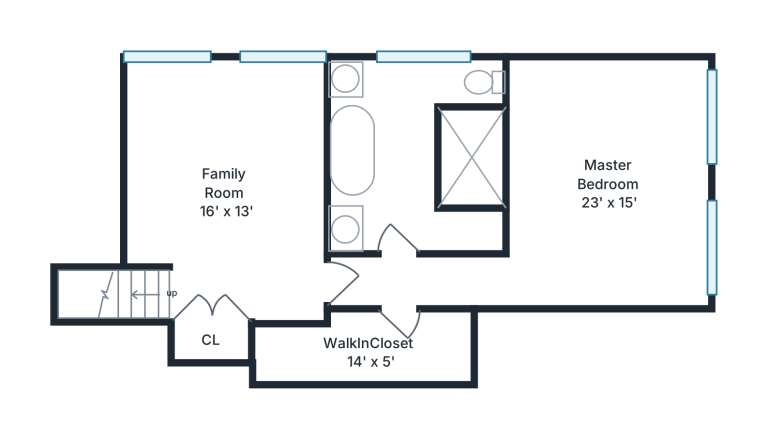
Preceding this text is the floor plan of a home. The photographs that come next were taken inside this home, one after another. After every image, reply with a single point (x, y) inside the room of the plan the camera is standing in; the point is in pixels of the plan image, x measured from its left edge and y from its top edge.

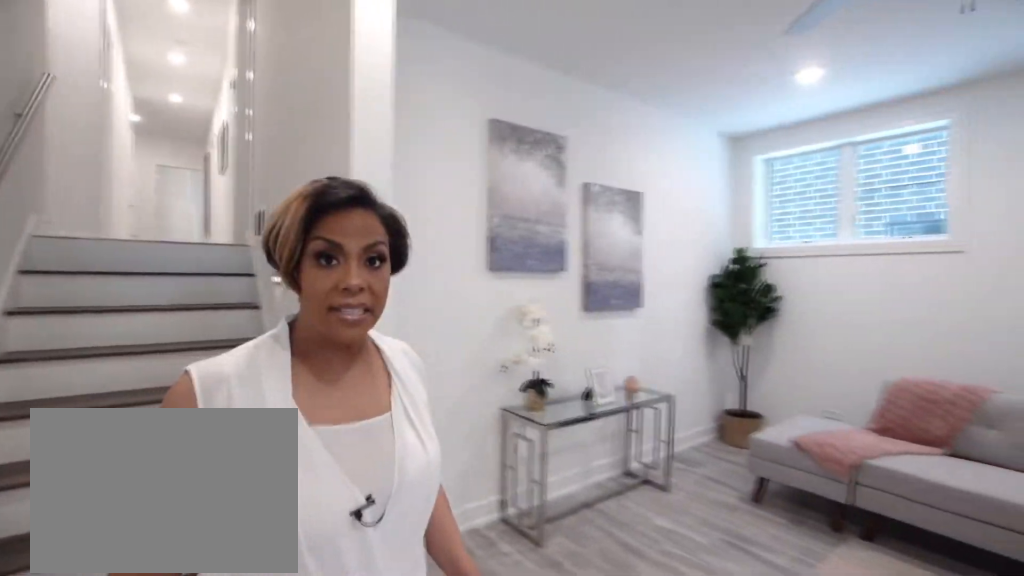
(227, 185)
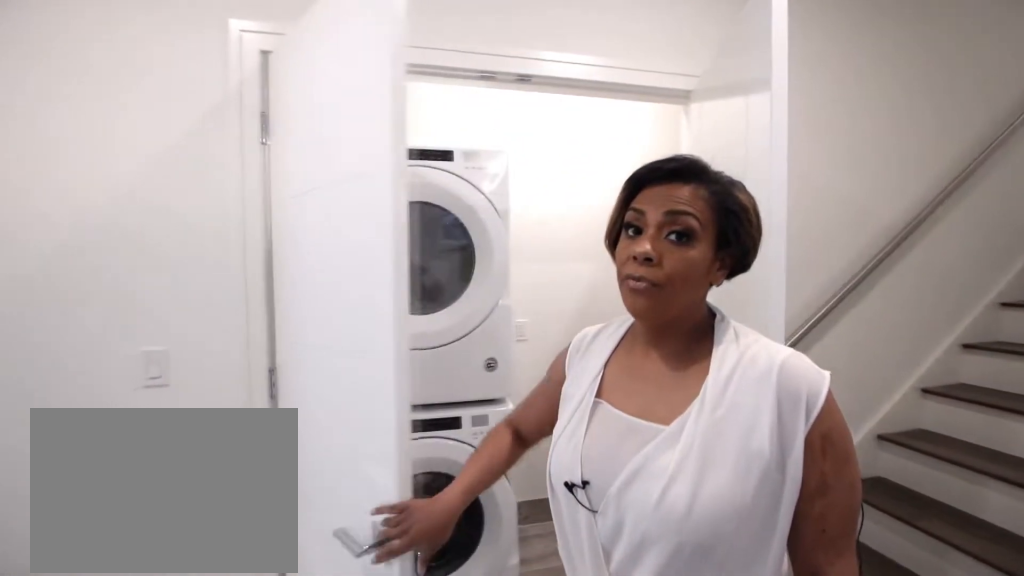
(227, 185)
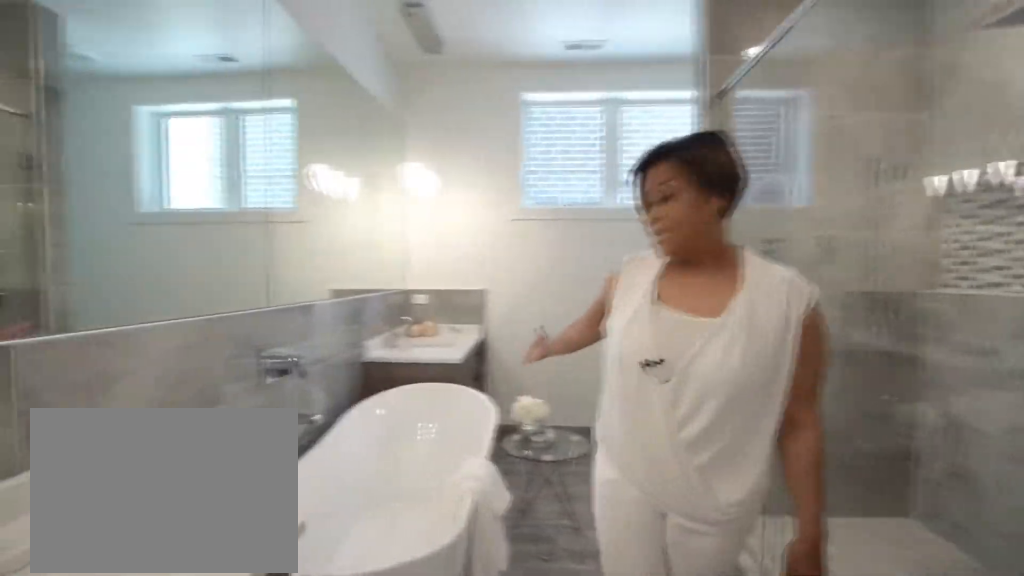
(417, 157)
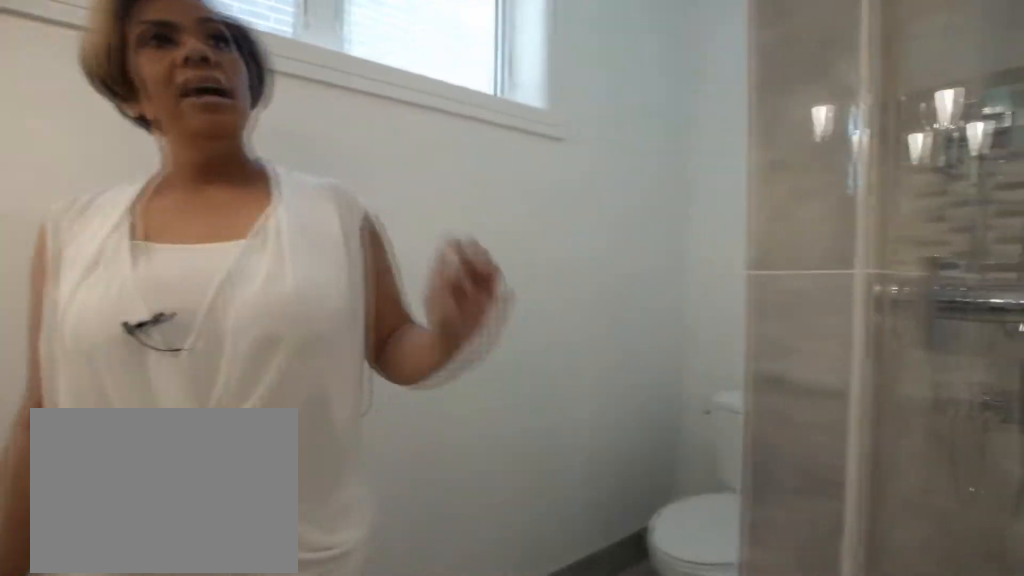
(417, 157)
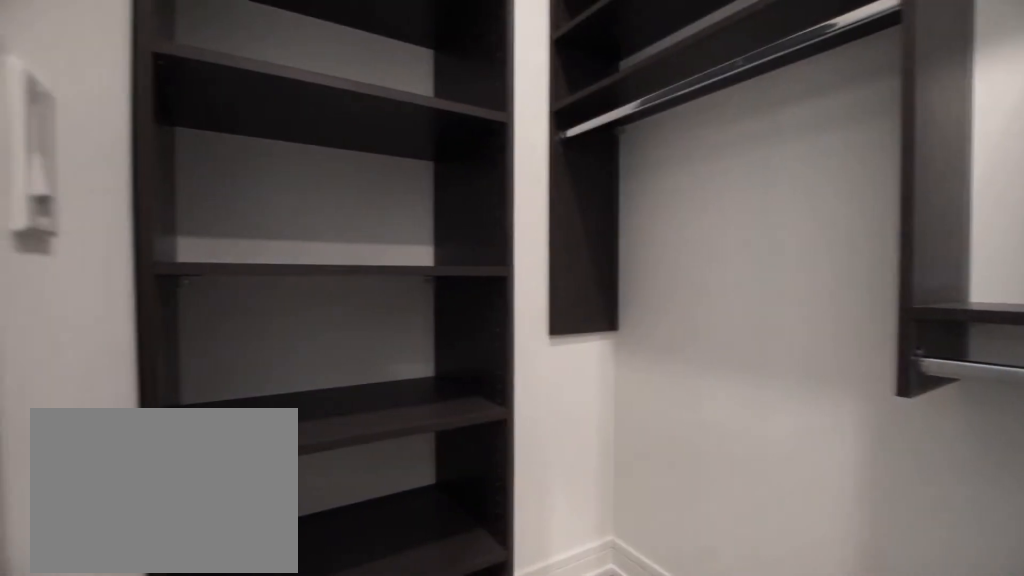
(367, 349)
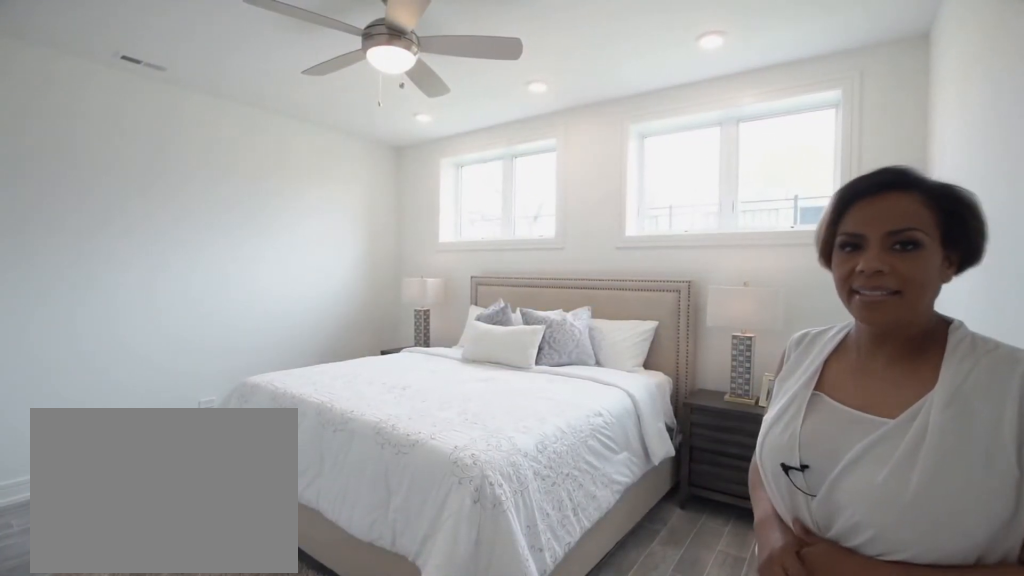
(607, 179)
